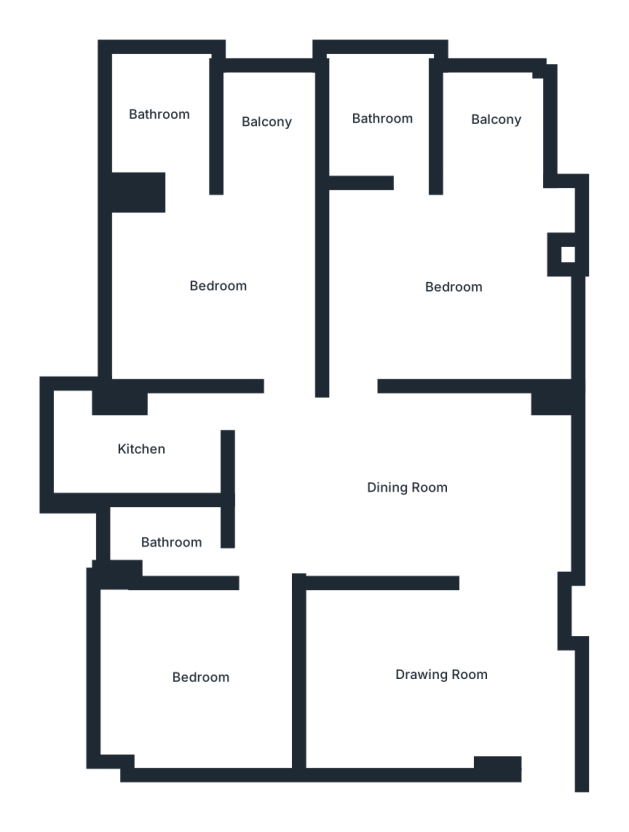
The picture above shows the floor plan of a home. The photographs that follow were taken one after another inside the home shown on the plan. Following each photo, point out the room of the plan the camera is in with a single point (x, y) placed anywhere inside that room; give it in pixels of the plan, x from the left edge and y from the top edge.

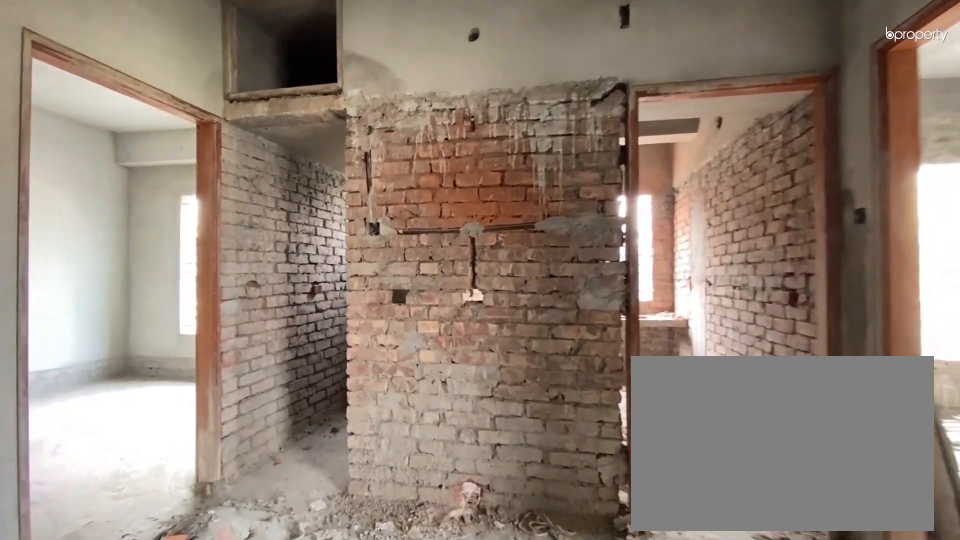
(409, 487)
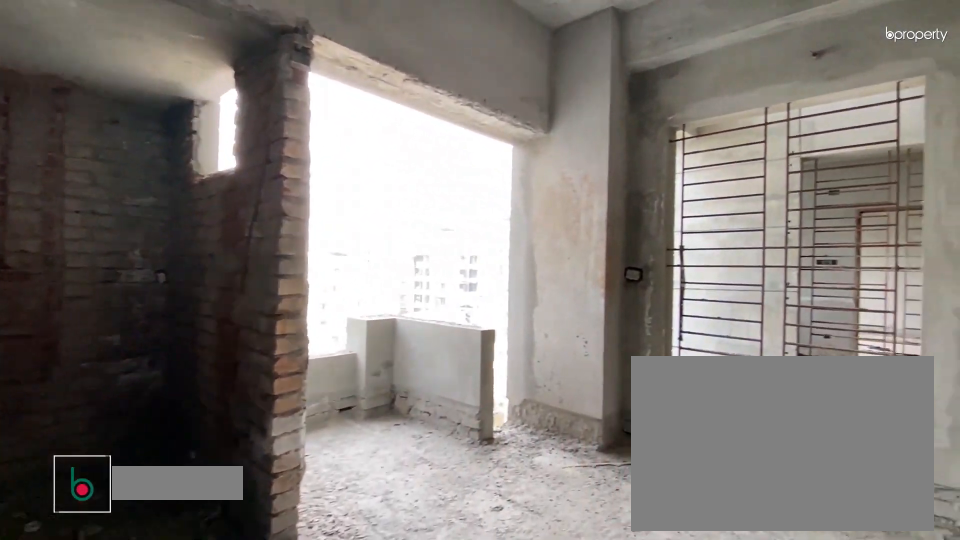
(455, 287)
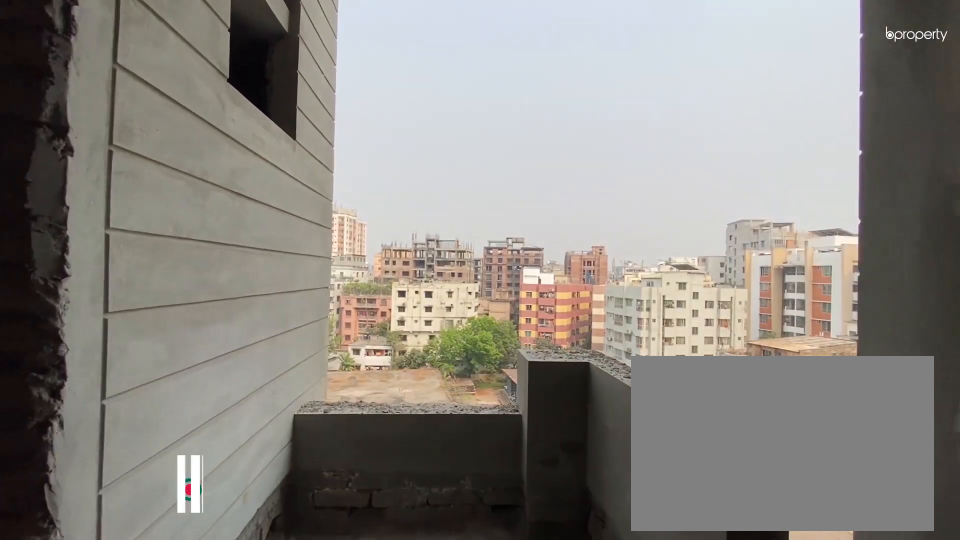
(487, 186)
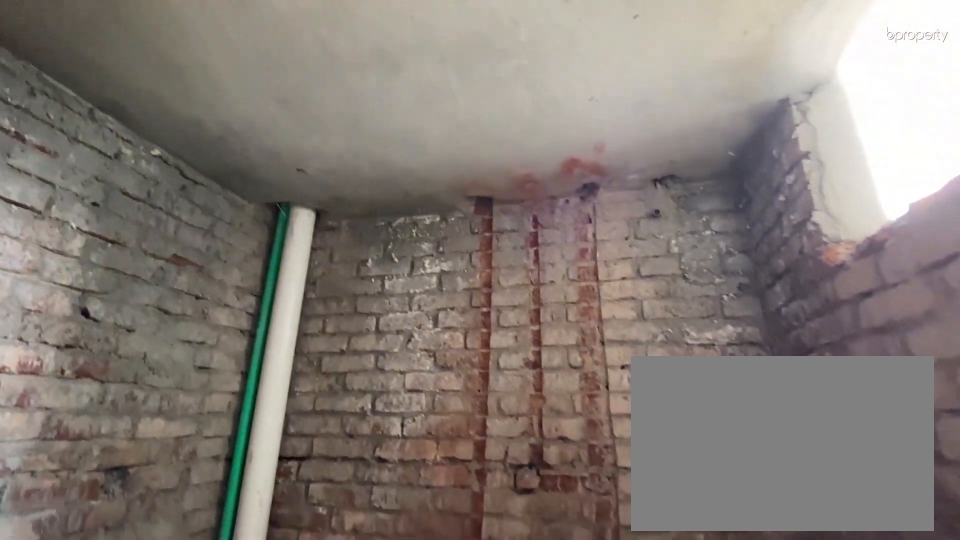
(379, 117)
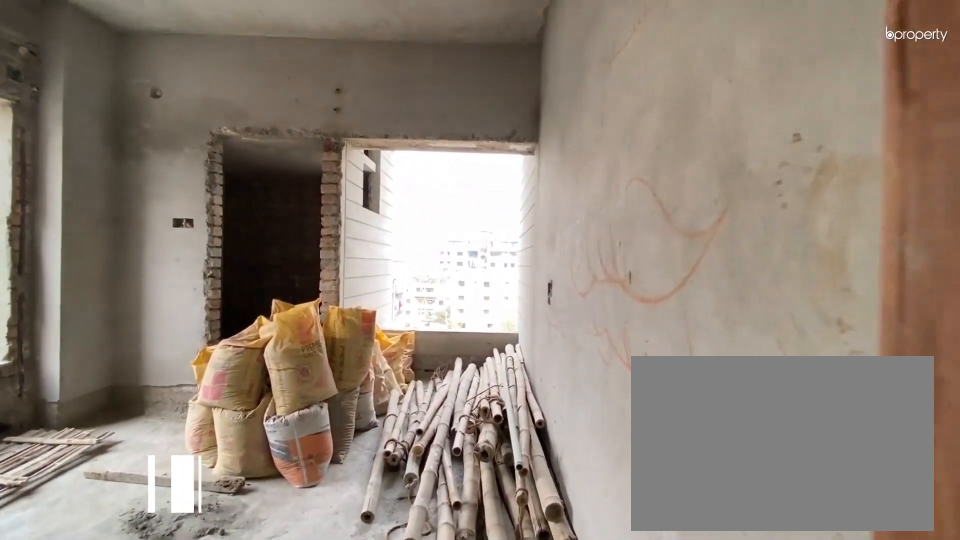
(235, 310)
